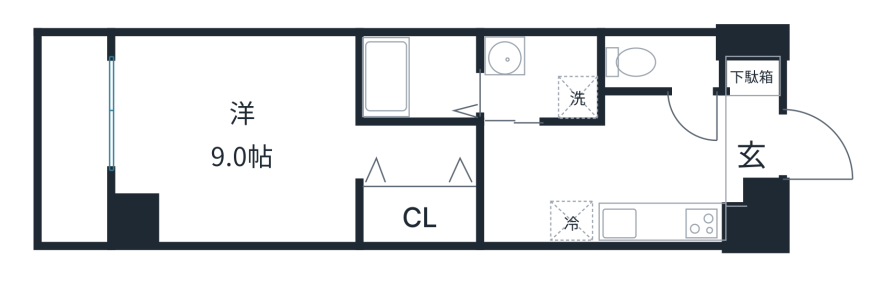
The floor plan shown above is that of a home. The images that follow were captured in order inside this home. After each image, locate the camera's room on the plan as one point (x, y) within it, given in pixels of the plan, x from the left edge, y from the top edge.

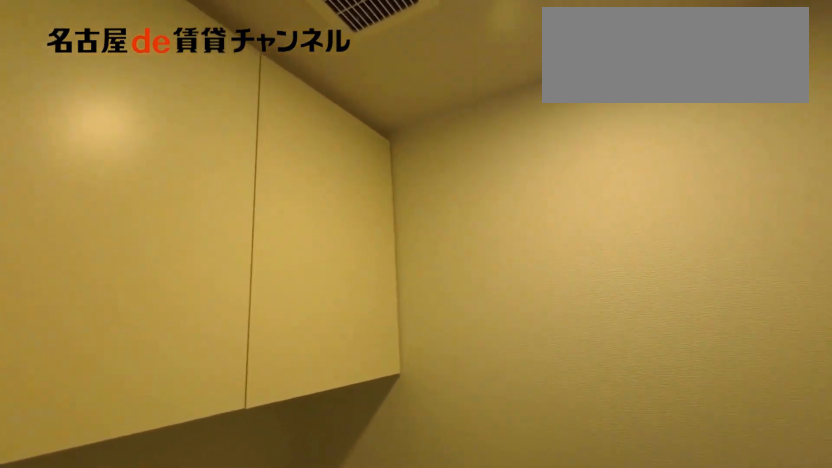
(662, 62)
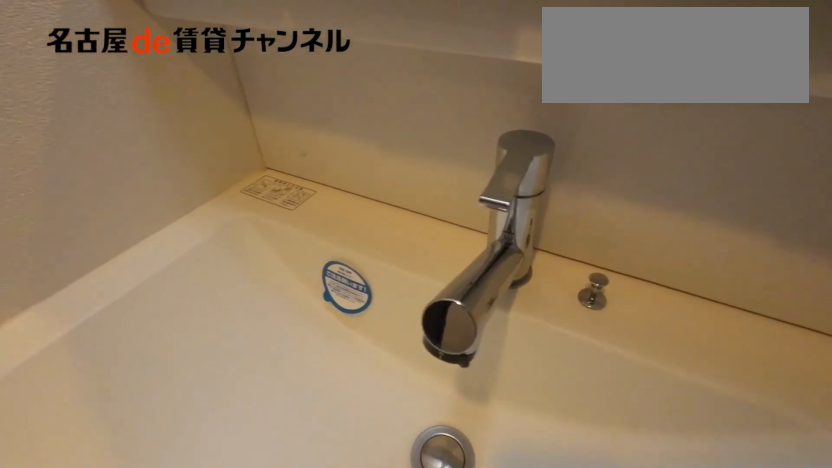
(543, 77)
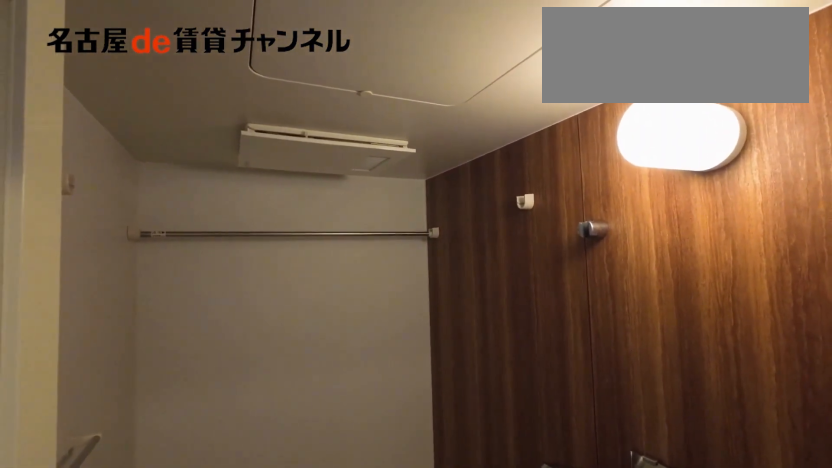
(419, 76)
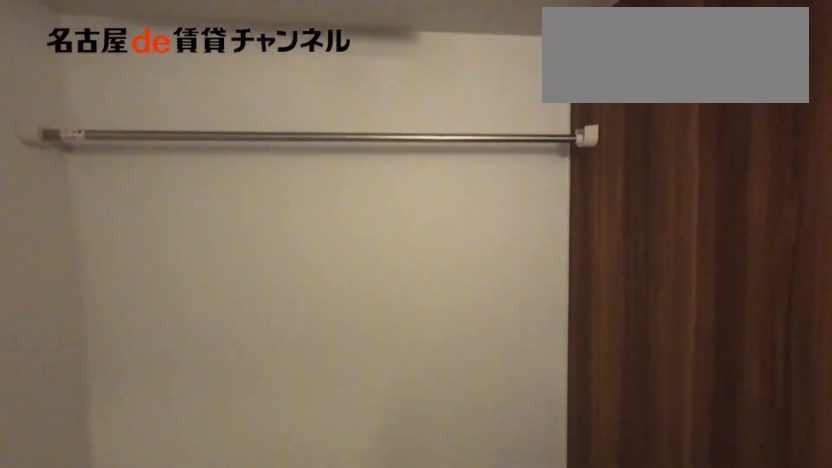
(419, 76)
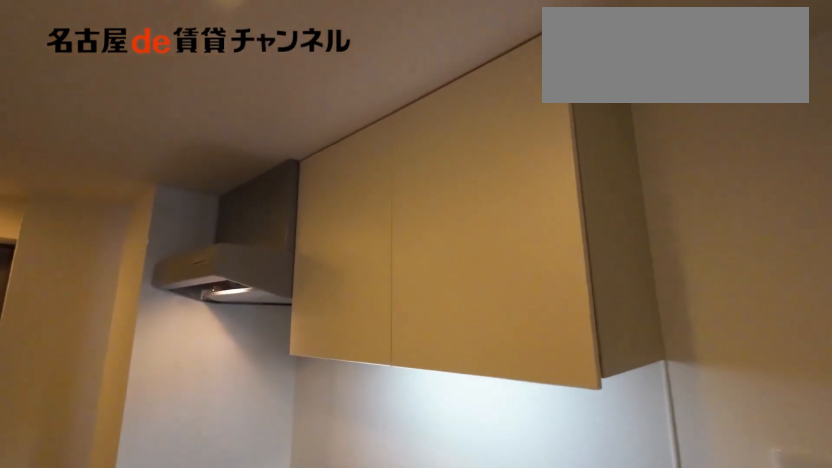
(640, 220)
